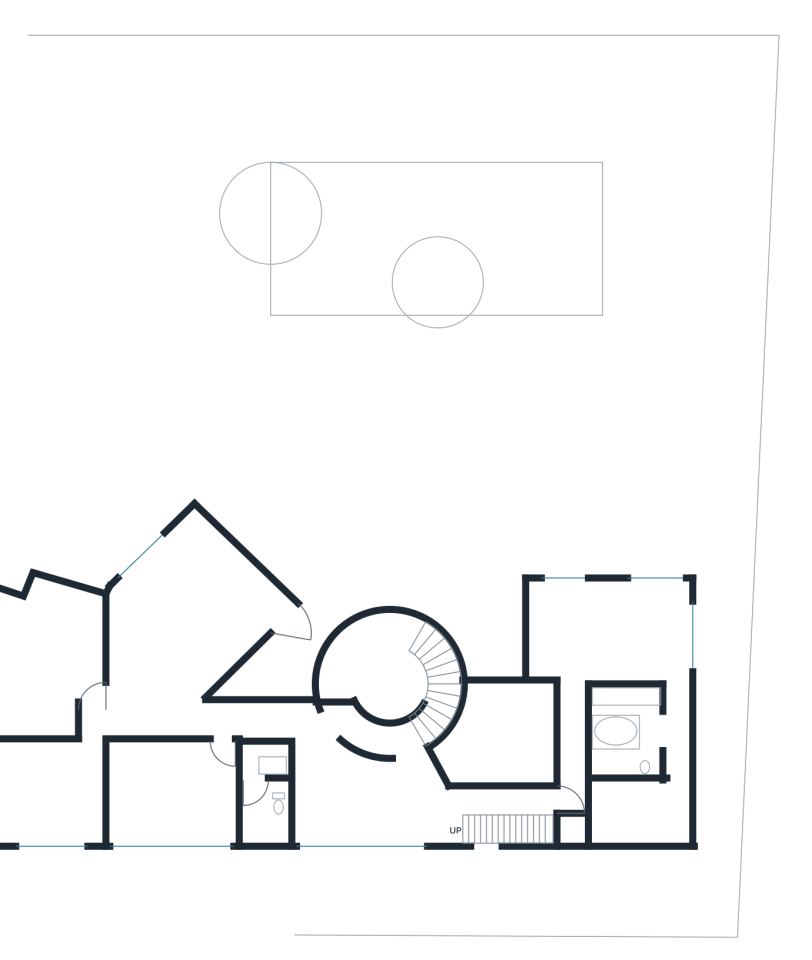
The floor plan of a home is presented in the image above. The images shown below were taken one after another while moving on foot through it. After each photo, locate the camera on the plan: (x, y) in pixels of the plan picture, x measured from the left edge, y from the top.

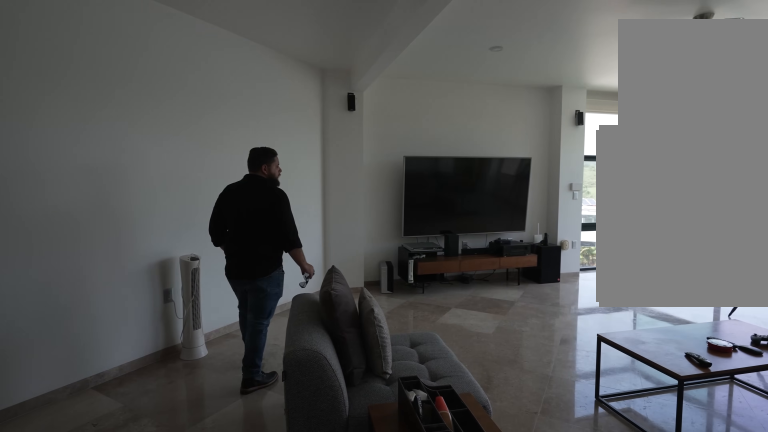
(198, 721)
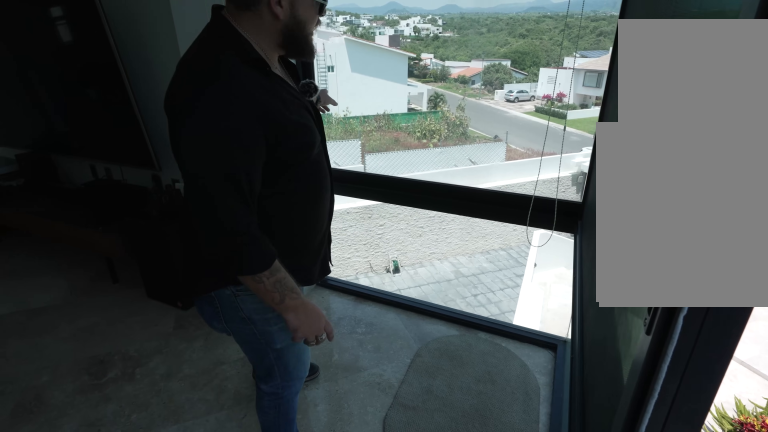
(195, 545)
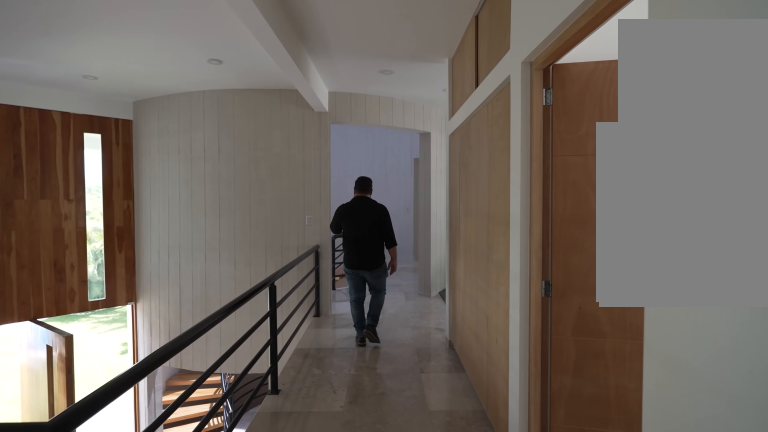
(265, 726)
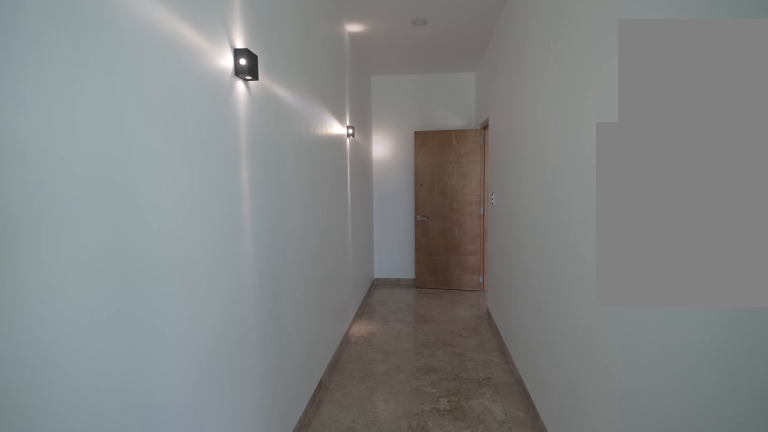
(569, 692)
